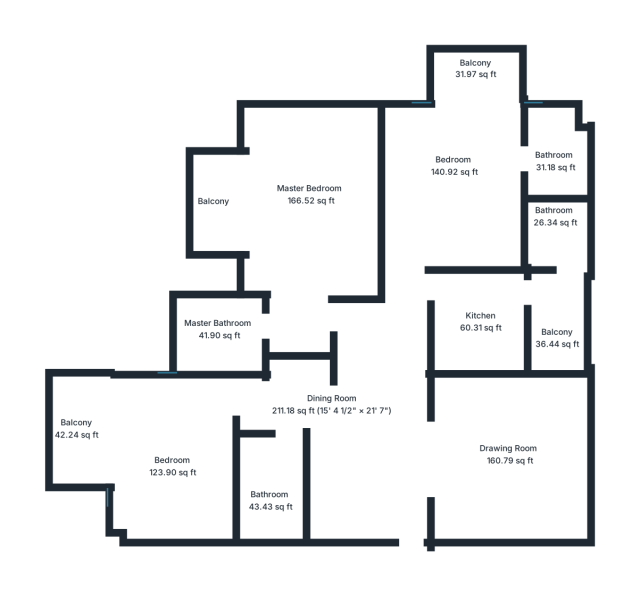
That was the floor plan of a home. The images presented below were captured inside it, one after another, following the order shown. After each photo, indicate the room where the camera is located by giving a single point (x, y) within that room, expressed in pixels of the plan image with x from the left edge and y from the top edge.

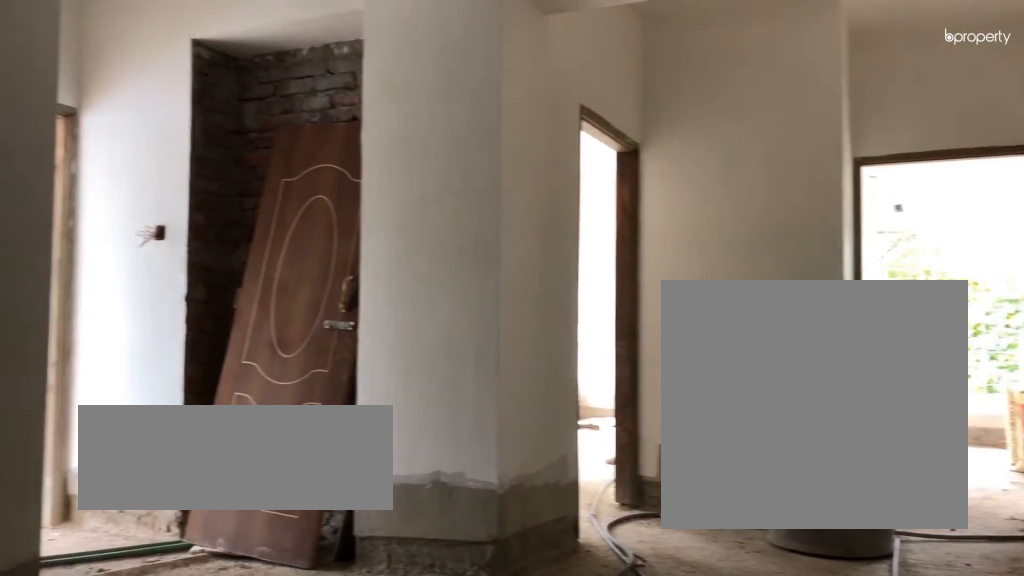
(362, 477)
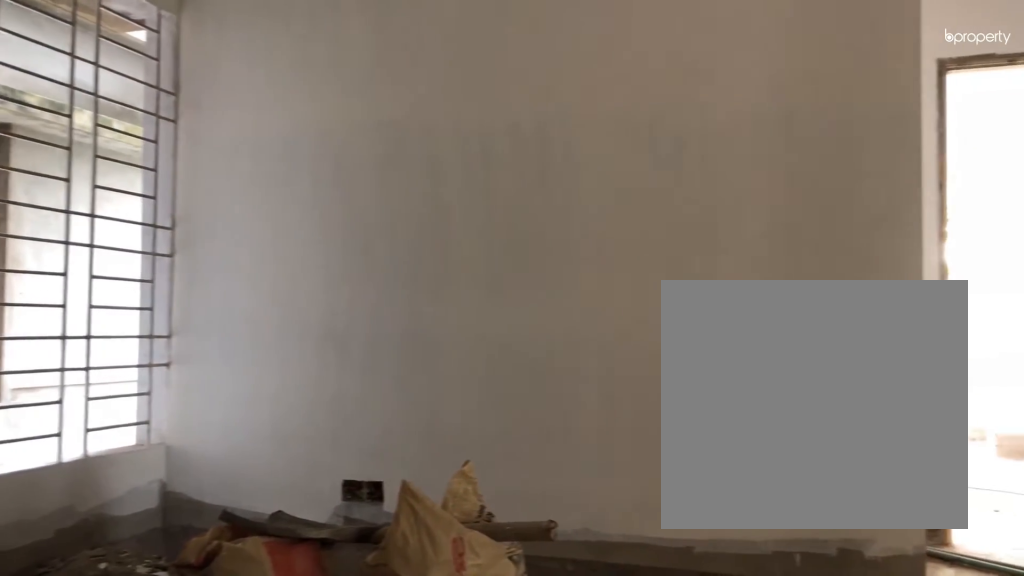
(362, 477)
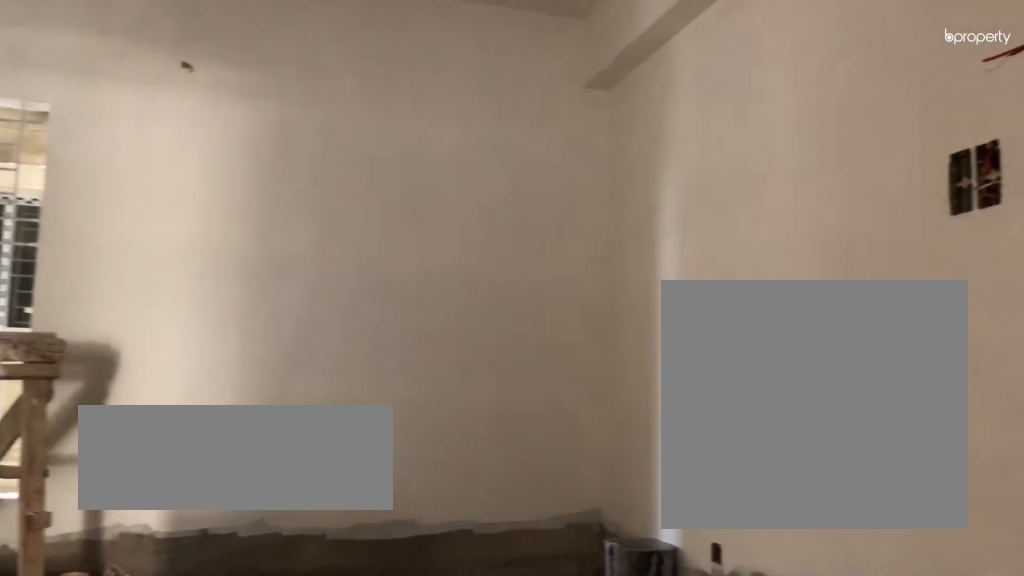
(511, 458)
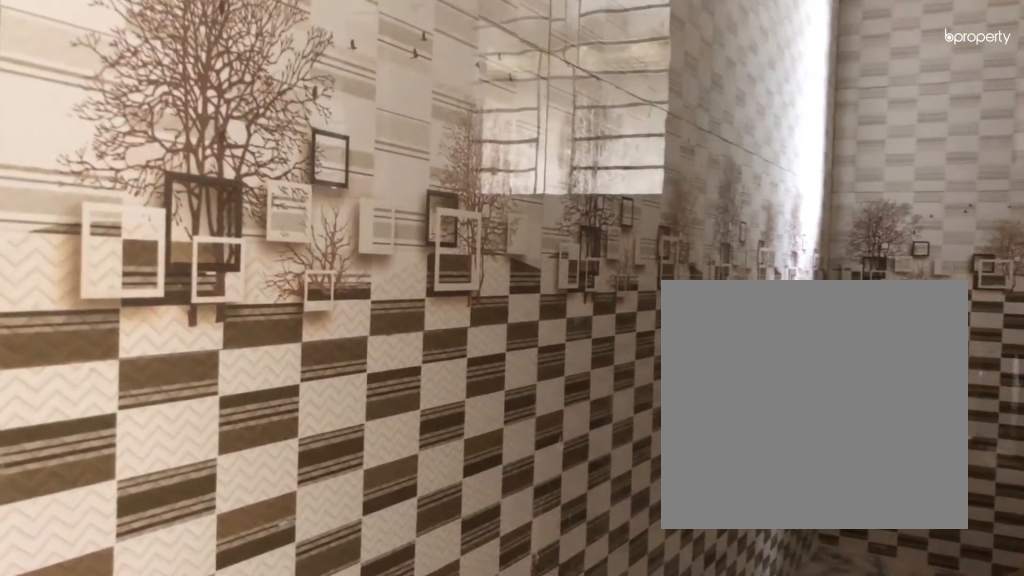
(269, 501)
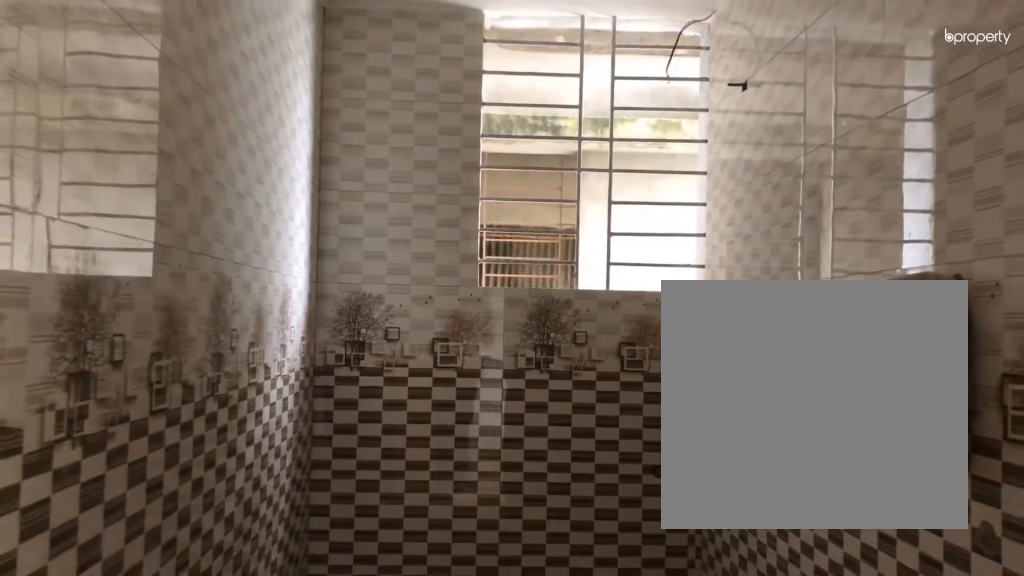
(269, 501)
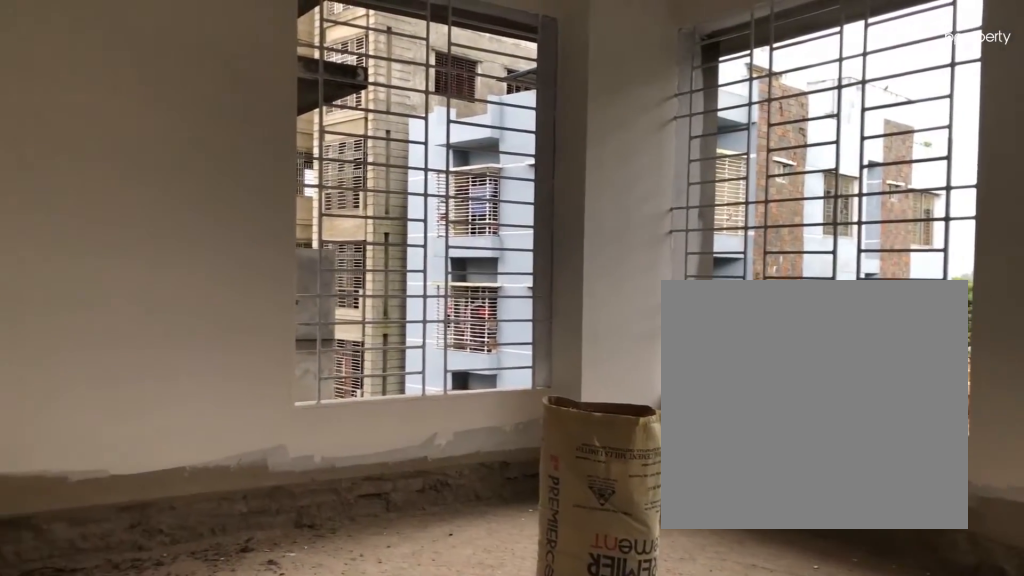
(173, 465)
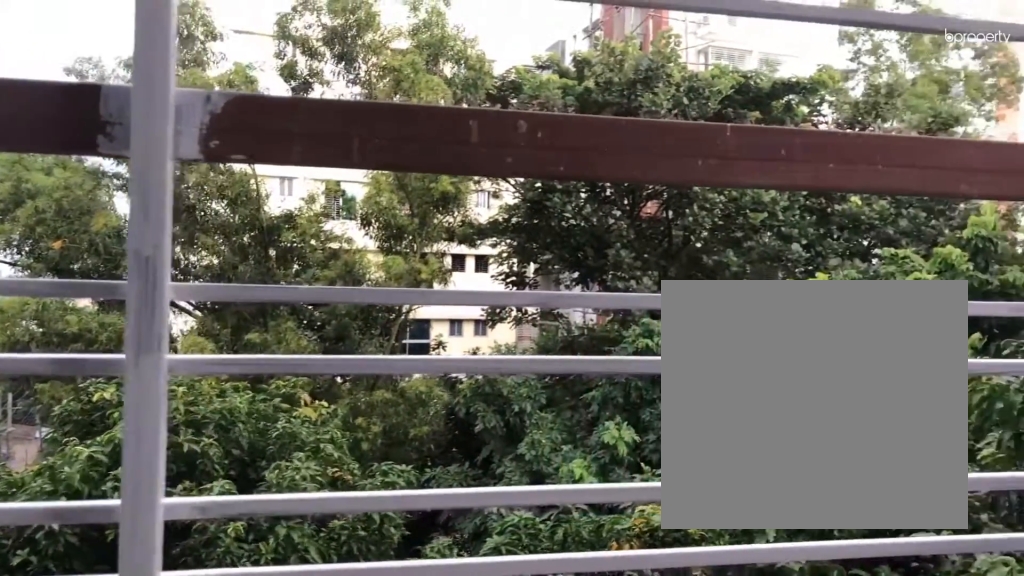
(78, 425)
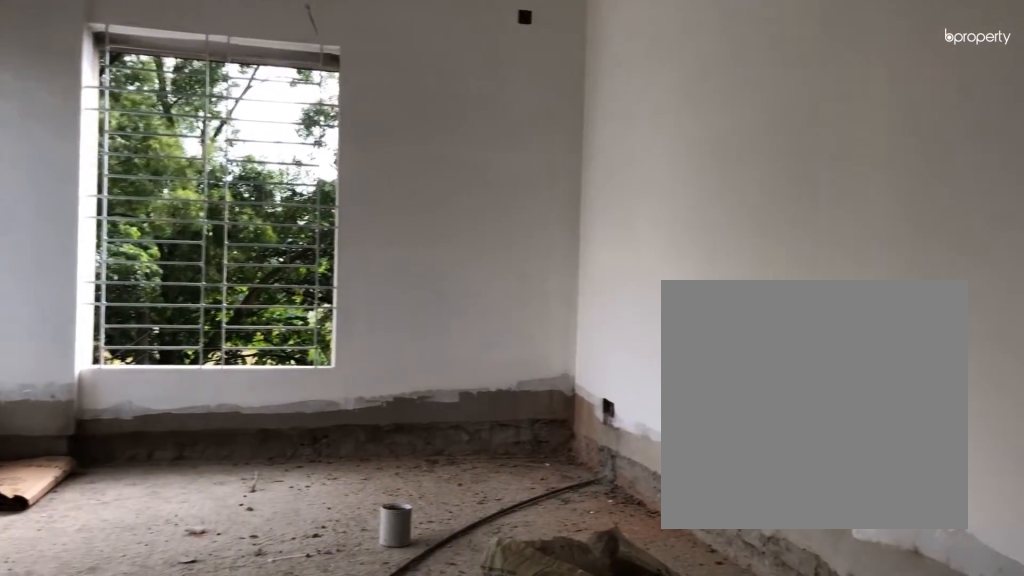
(312, 196)
